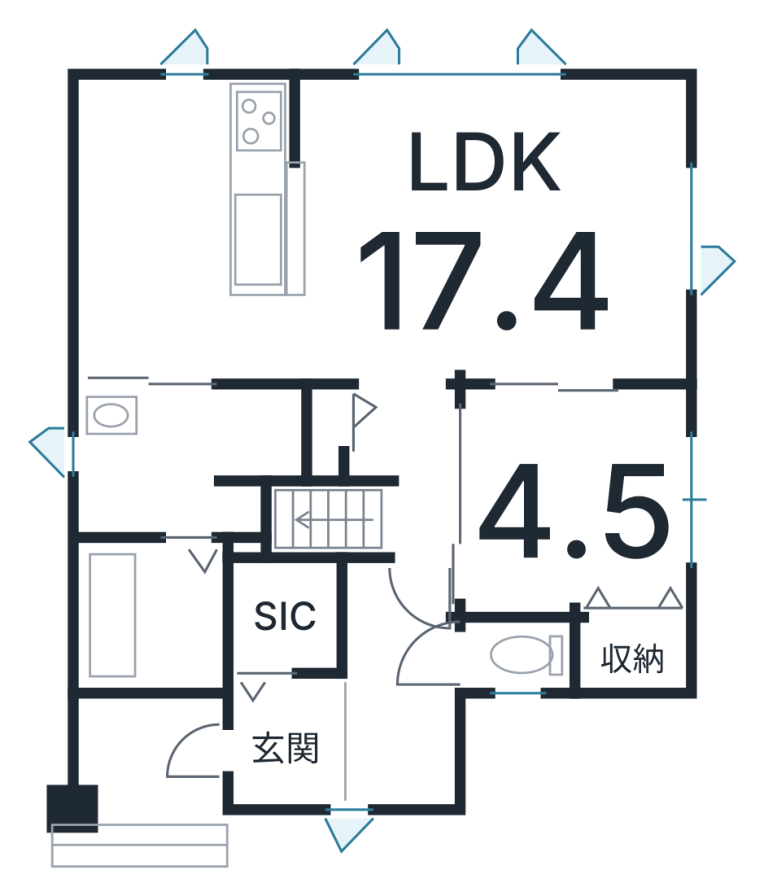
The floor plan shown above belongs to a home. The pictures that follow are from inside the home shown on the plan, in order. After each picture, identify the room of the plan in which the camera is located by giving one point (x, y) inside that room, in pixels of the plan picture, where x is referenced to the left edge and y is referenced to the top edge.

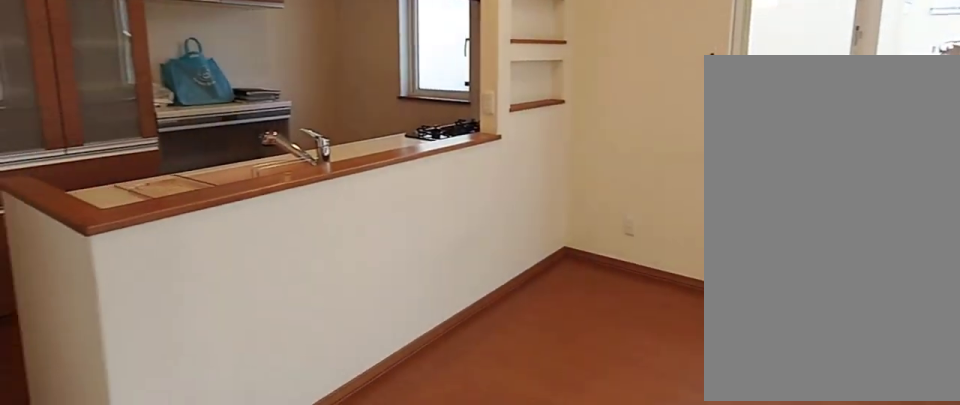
(494, 257)
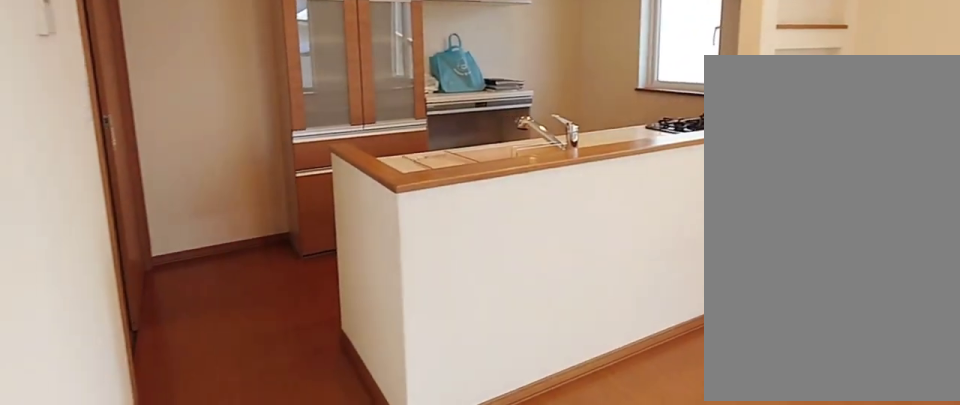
(494, 257)
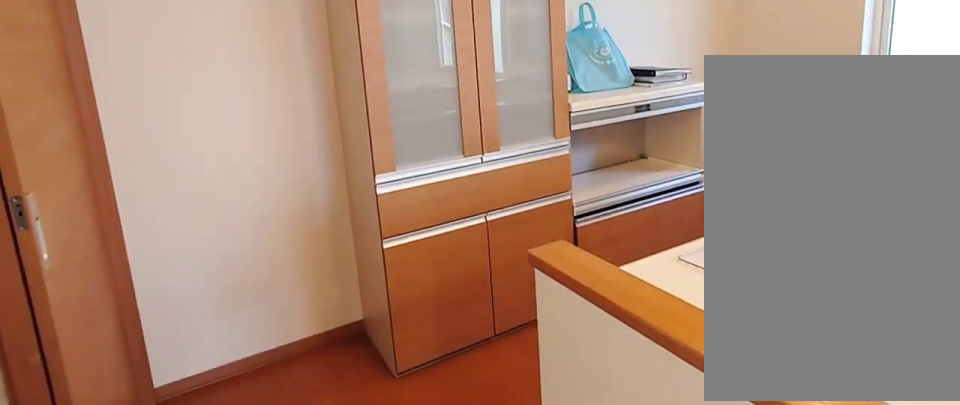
(191, 245)
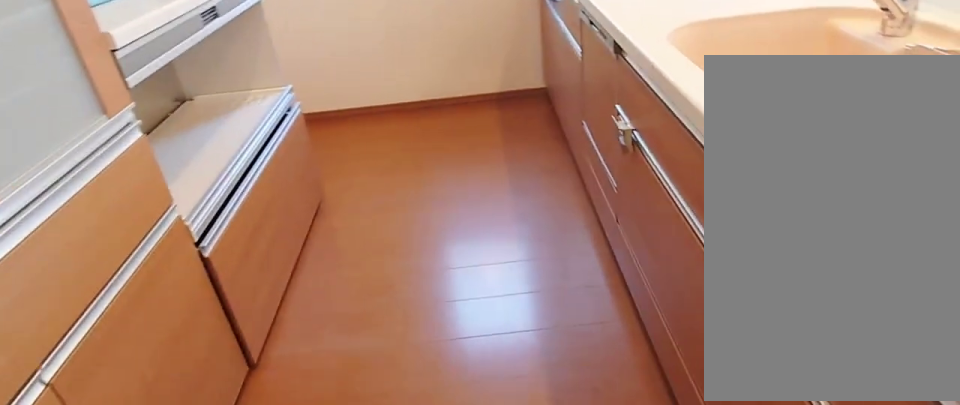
(191, 245)
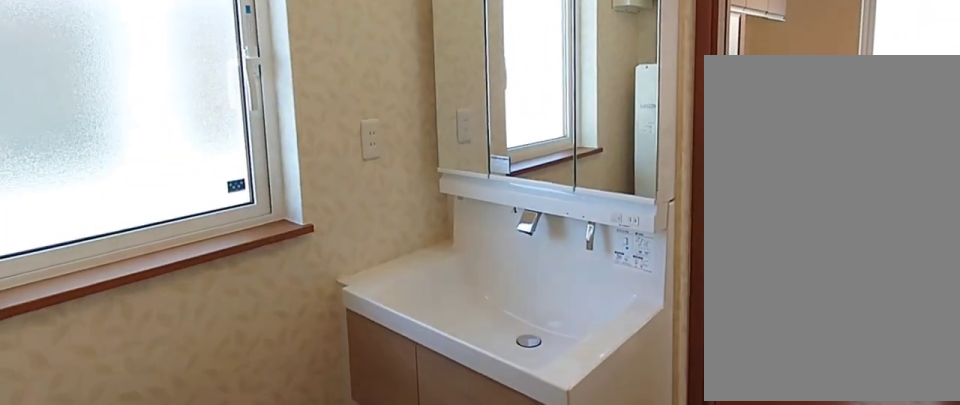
(158, 458)
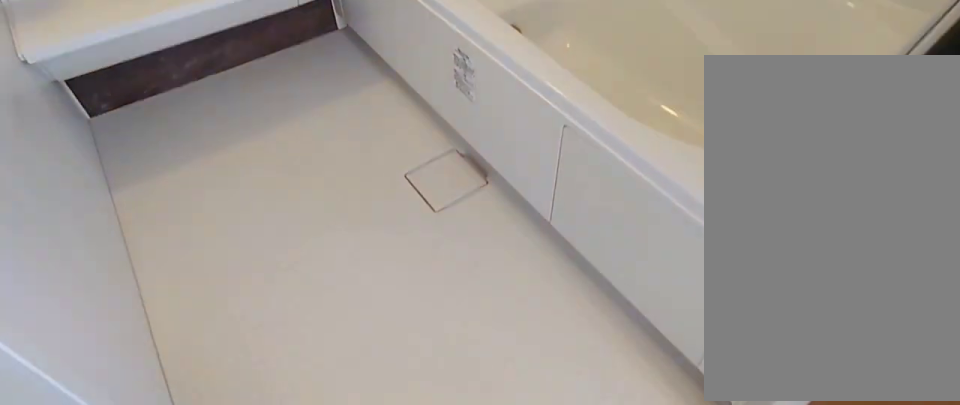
(148, 618)
